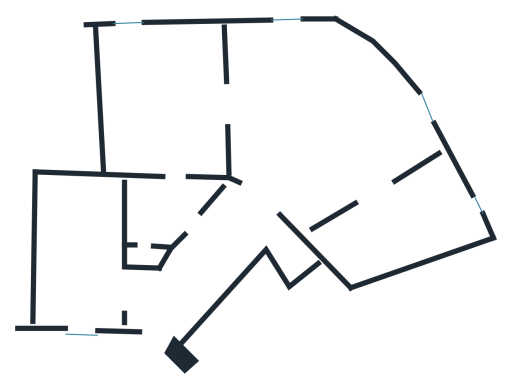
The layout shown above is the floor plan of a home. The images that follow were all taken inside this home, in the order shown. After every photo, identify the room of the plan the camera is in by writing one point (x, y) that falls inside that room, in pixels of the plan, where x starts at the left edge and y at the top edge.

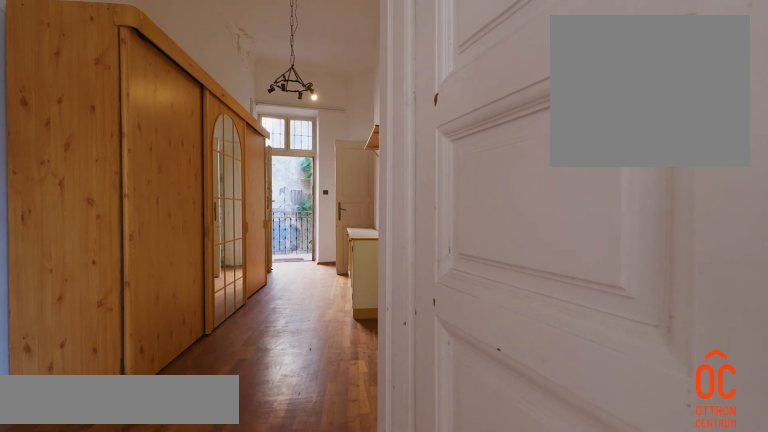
(216, 256)
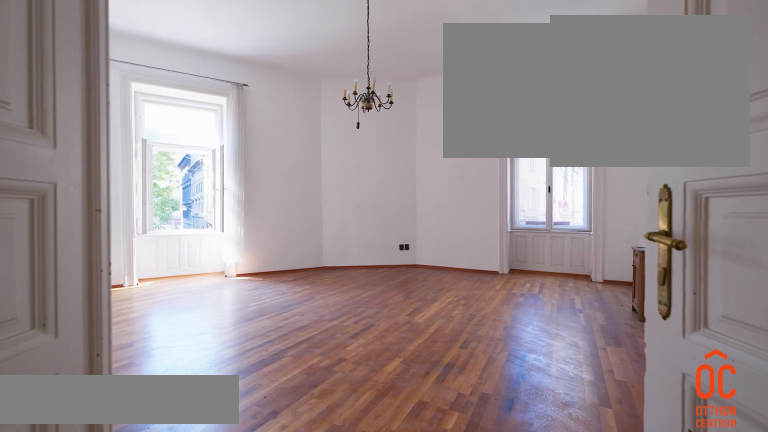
(328, 122)
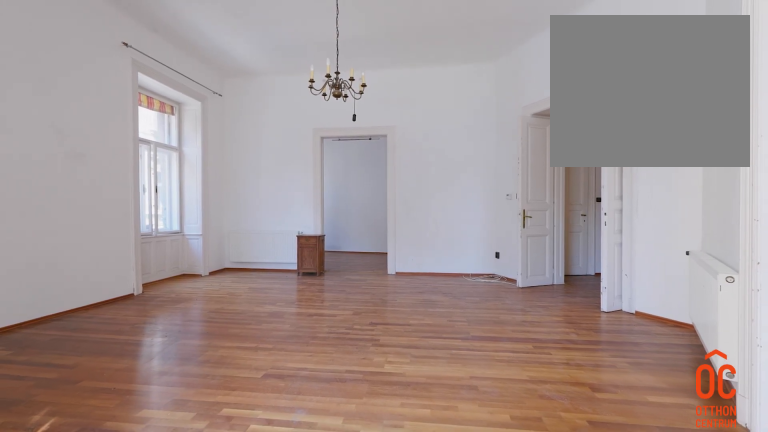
(328, 122)
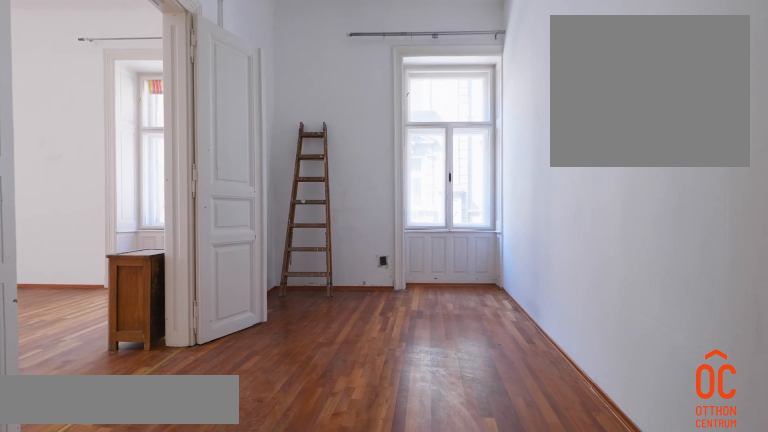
(393, 228)
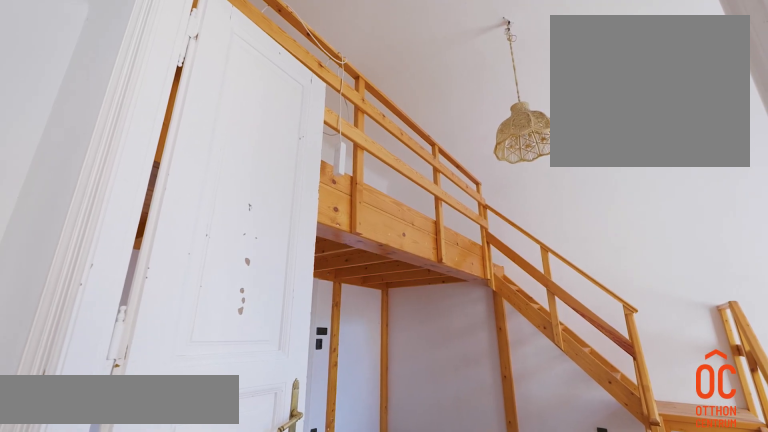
(177, 106)
